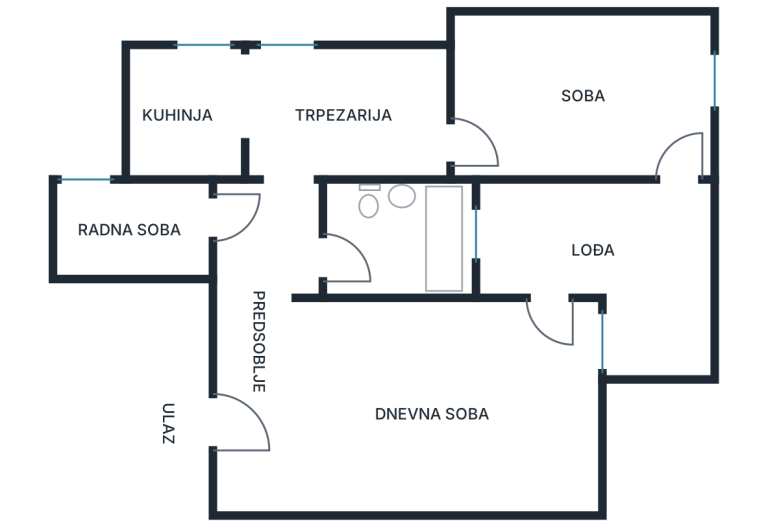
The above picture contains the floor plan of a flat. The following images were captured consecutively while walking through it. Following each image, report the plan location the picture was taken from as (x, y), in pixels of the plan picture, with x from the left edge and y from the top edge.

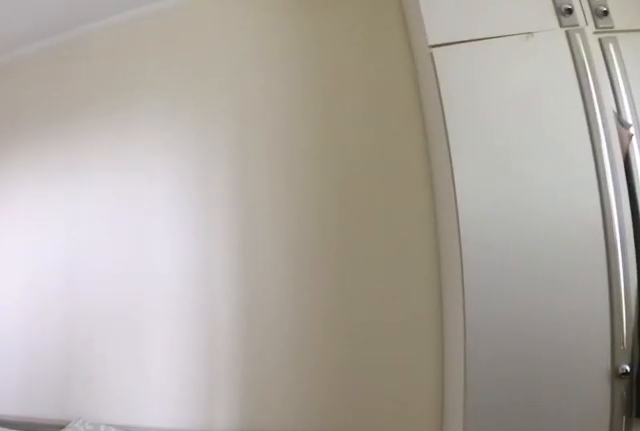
(693, 152)
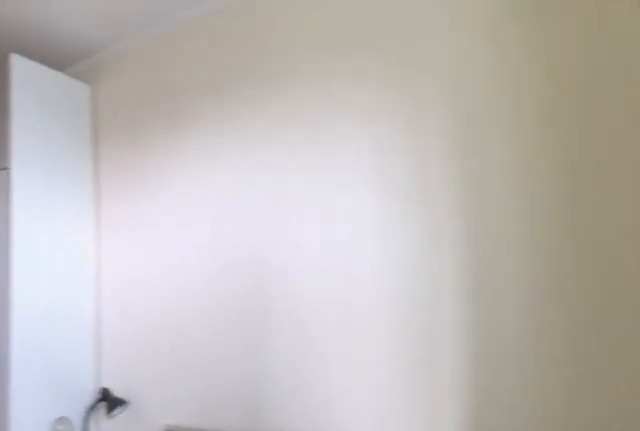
(679, 151)
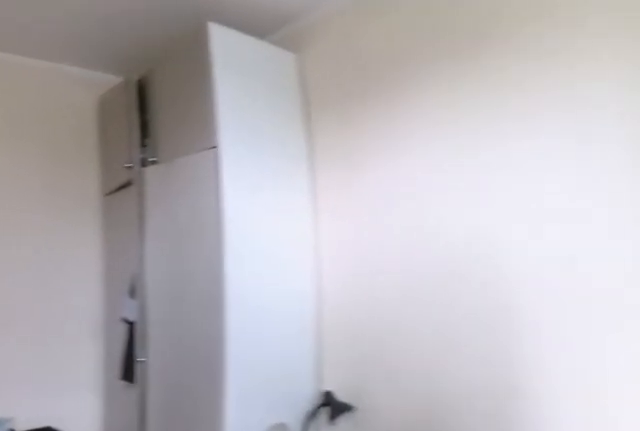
(665, 152)
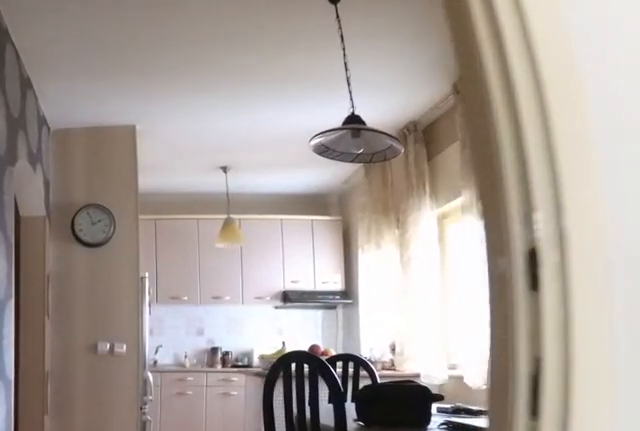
(534, 152)
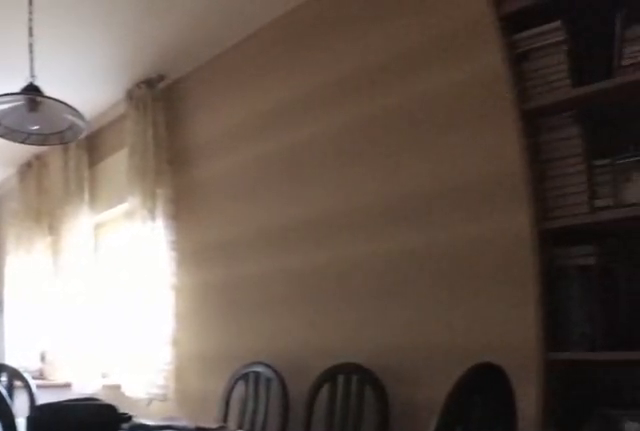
(455, 152)
